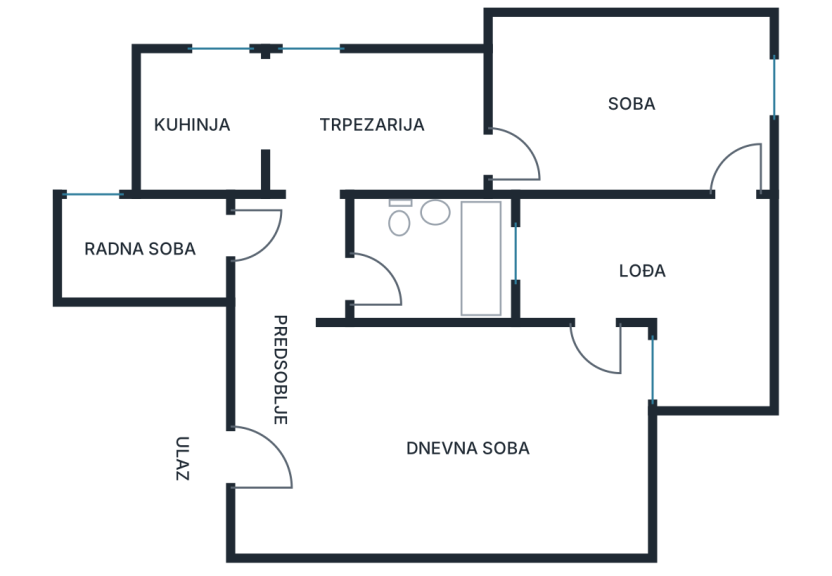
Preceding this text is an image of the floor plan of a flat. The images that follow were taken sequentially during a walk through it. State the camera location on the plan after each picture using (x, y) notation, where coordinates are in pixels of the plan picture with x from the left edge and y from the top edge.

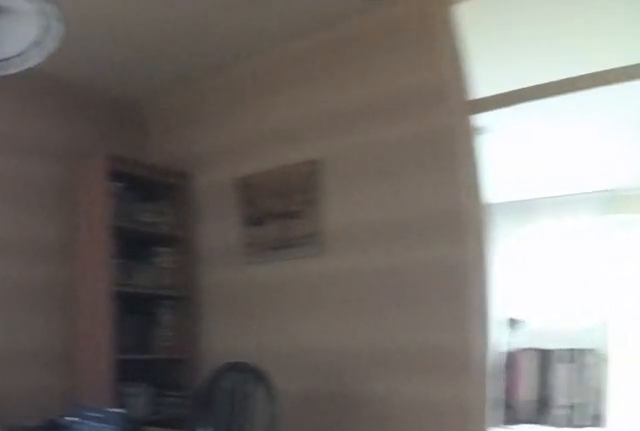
(299, 178)
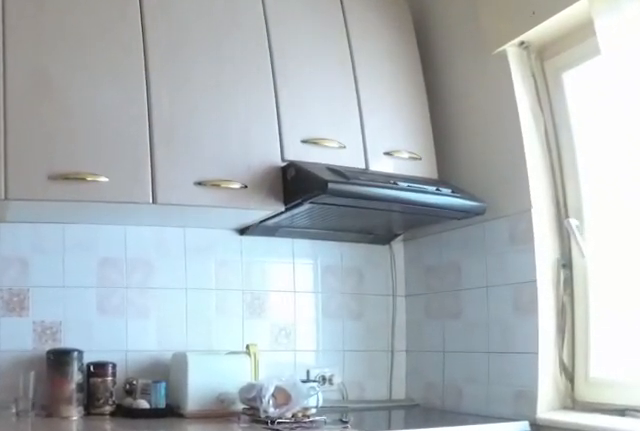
(255, 145)
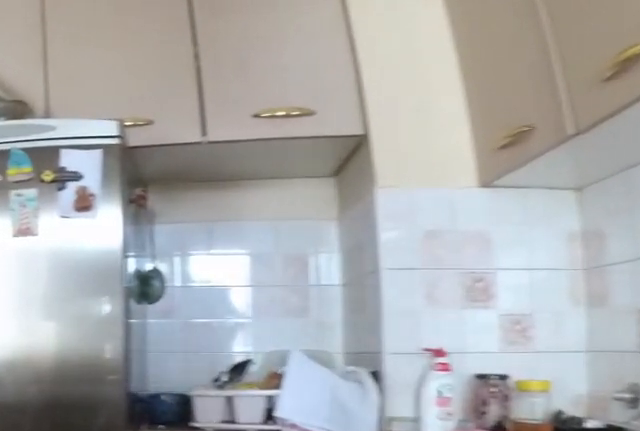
(185, 88)
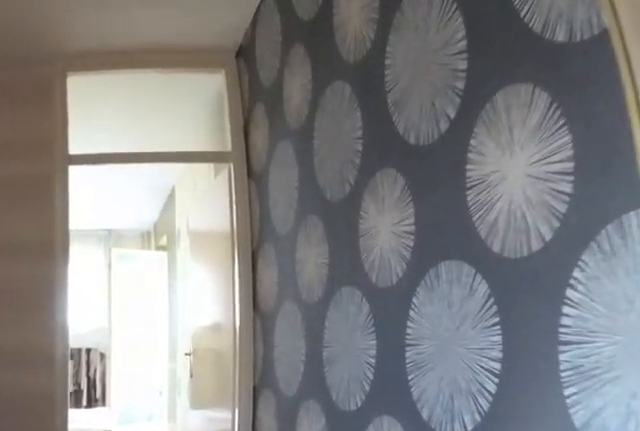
(318, 119)
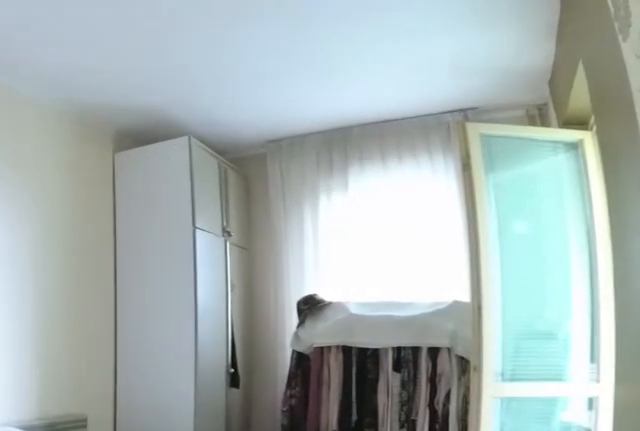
(473, 153)
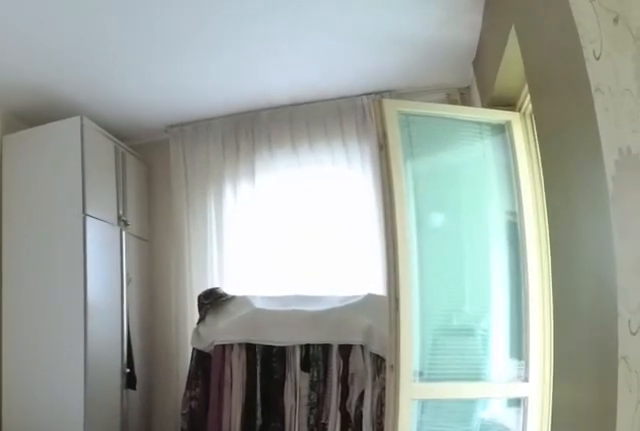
(547, 145)
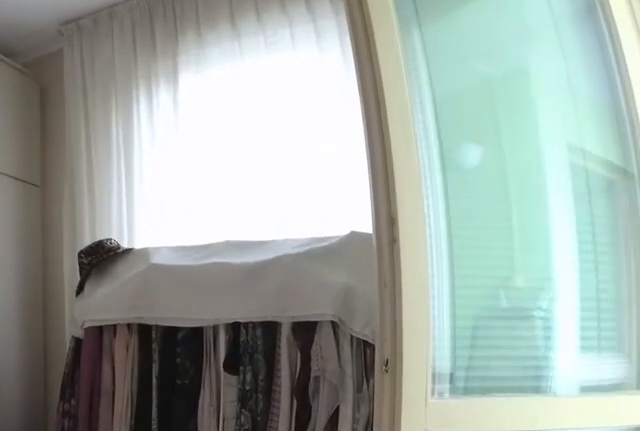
(671, 149)
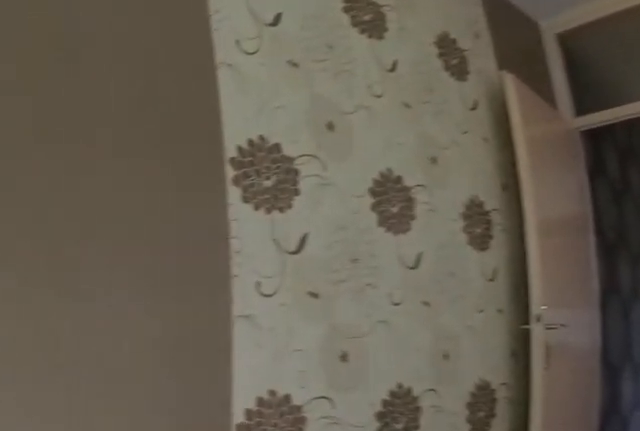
(728, 103)
